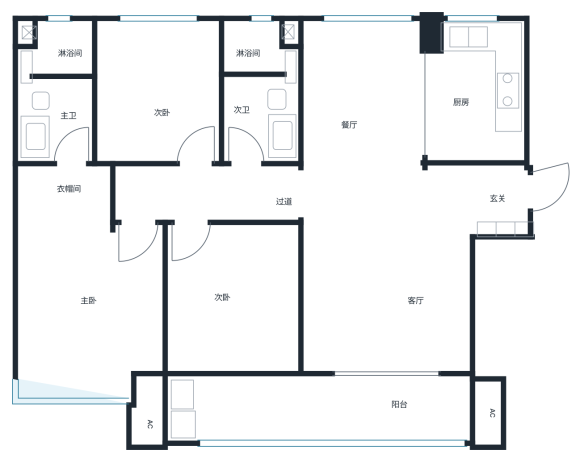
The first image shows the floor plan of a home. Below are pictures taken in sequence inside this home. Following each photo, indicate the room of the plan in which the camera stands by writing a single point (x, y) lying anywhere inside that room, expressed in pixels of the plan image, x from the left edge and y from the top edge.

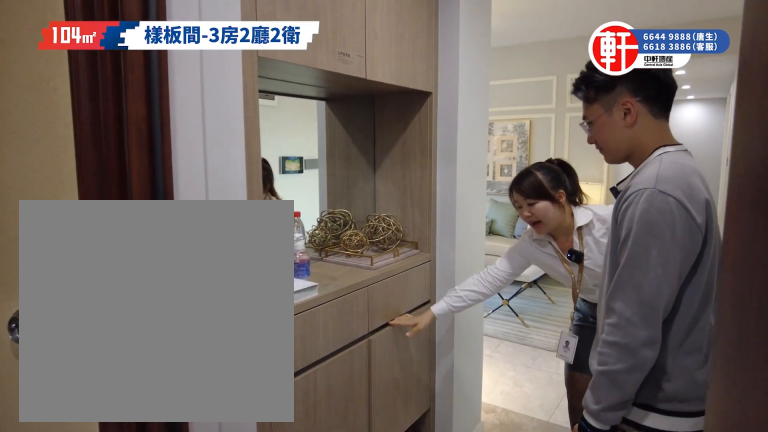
(499, 202)
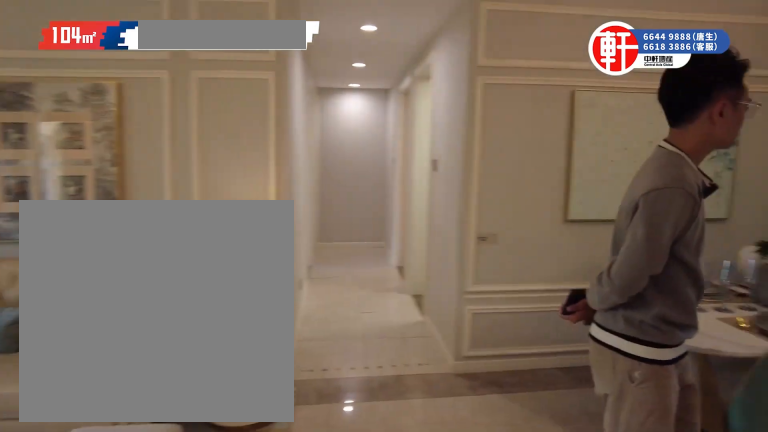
(361, 212)
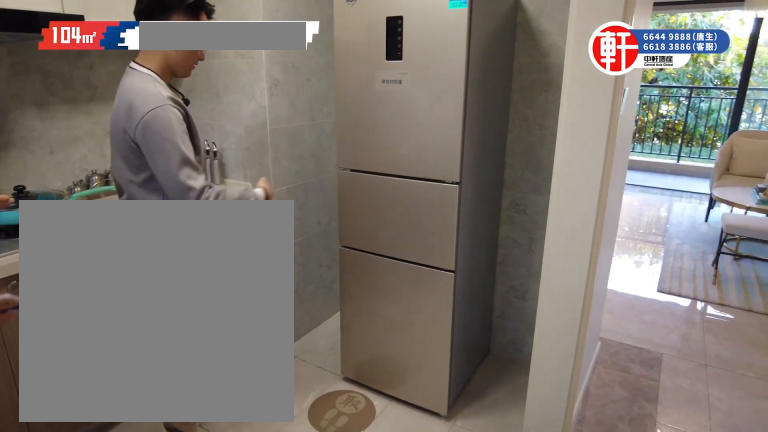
(480, 109)
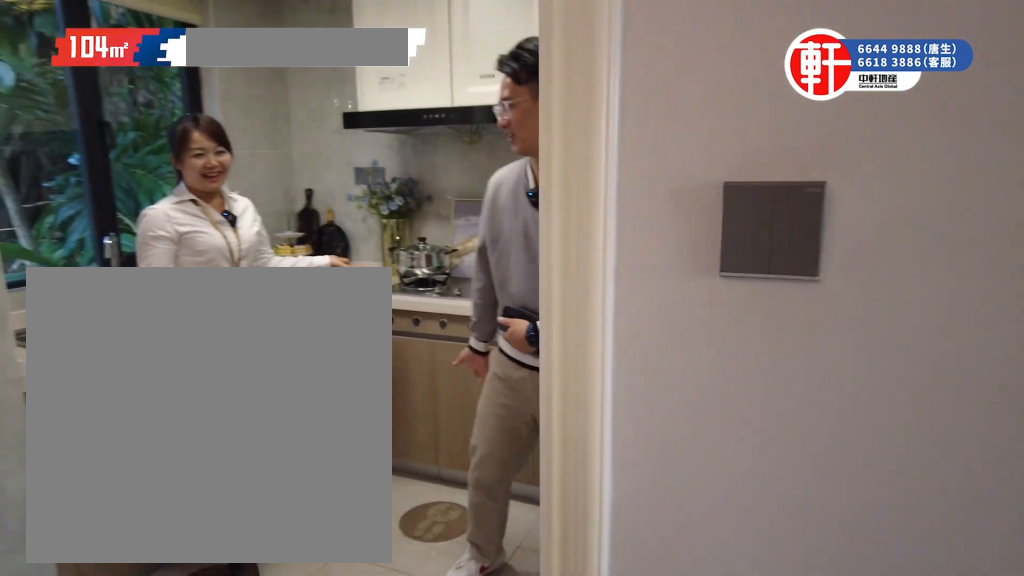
(480, 109)
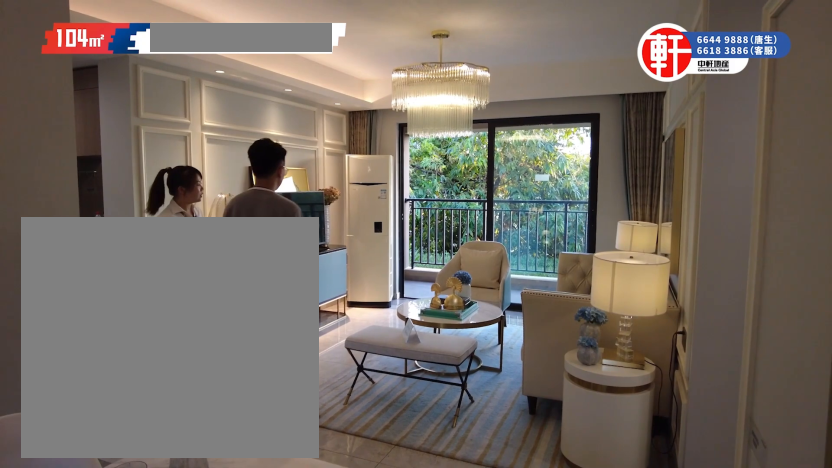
(368, 217)
